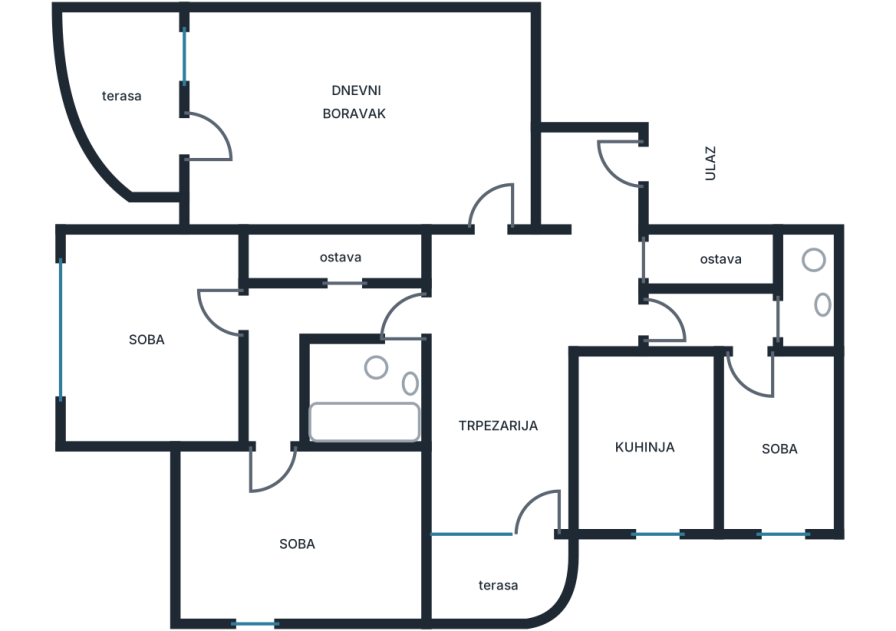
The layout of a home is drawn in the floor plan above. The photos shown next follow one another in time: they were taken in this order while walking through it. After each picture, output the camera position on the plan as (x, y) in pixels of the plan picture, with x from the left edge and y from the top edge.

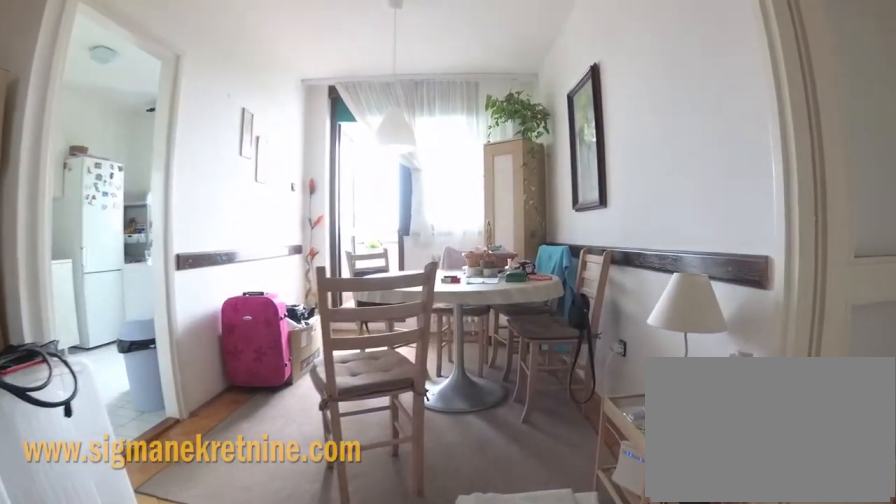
(483, 259)
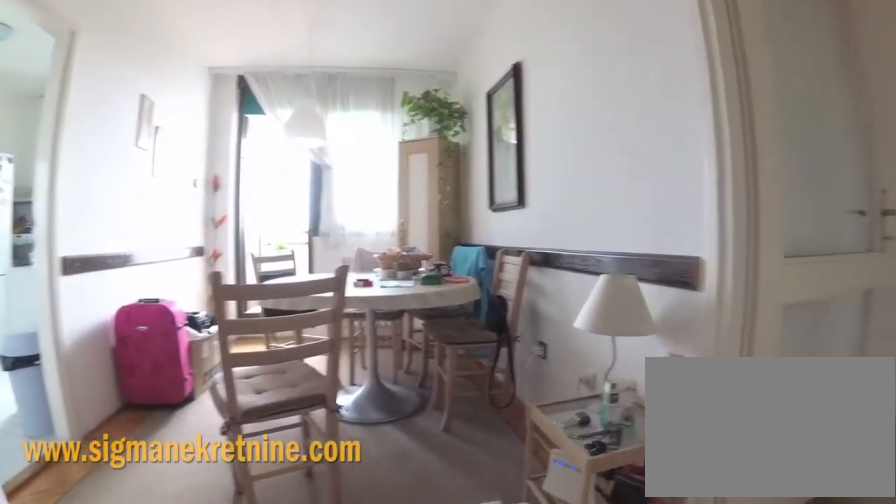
(482, 268)
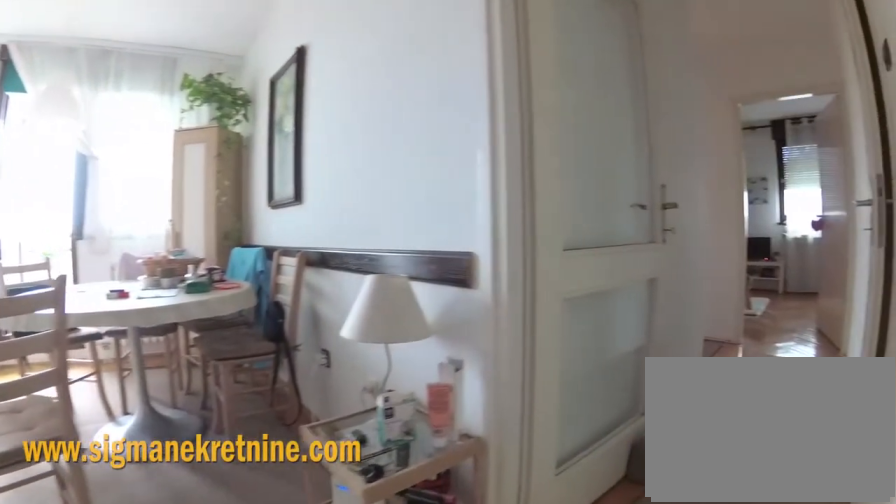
(491, 282)
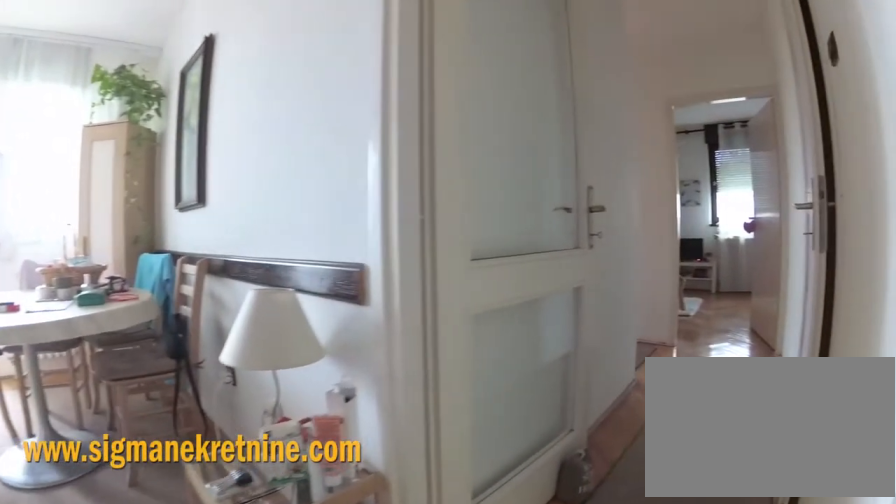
(492, 293)
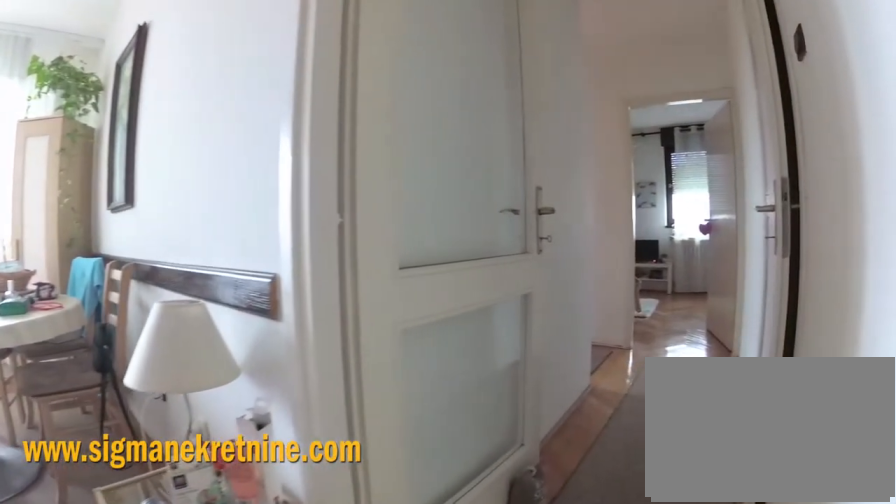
(492, 301)
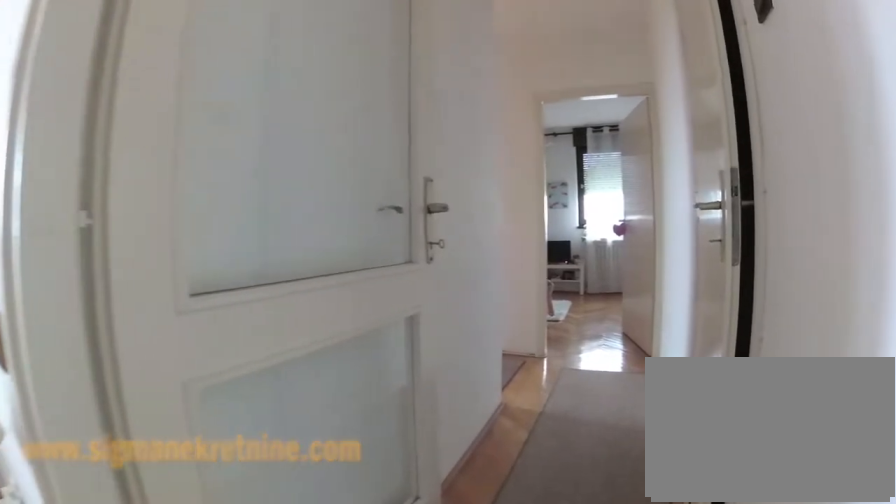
(478, 316)
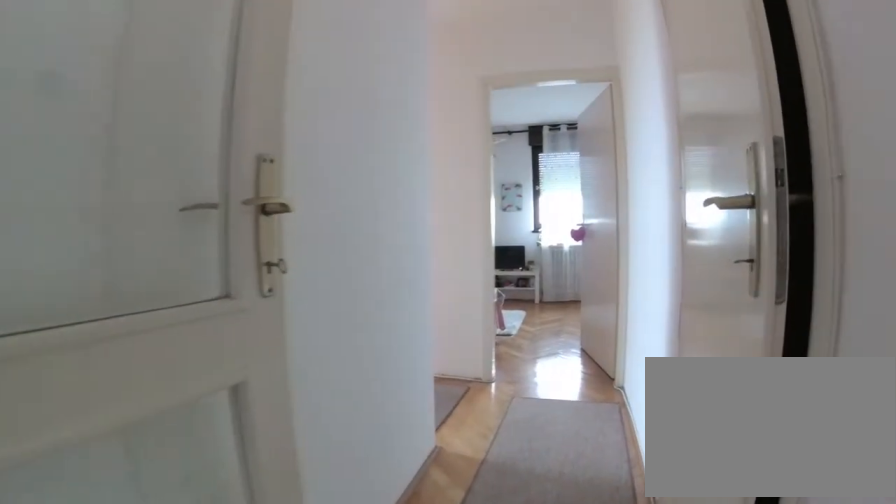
(434, 320)
